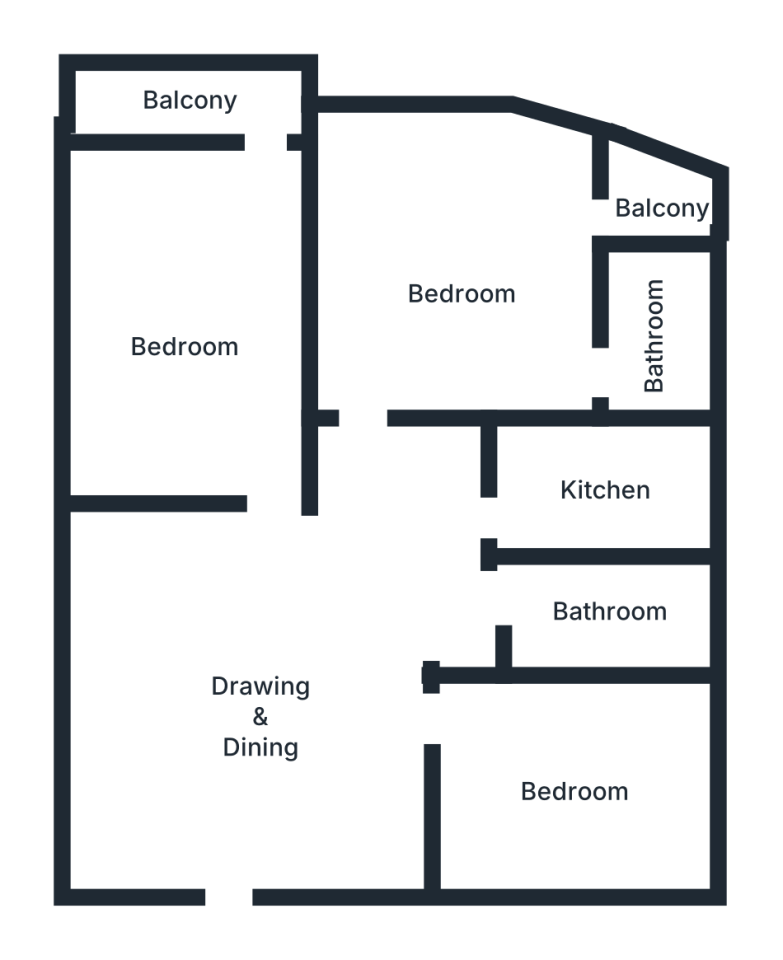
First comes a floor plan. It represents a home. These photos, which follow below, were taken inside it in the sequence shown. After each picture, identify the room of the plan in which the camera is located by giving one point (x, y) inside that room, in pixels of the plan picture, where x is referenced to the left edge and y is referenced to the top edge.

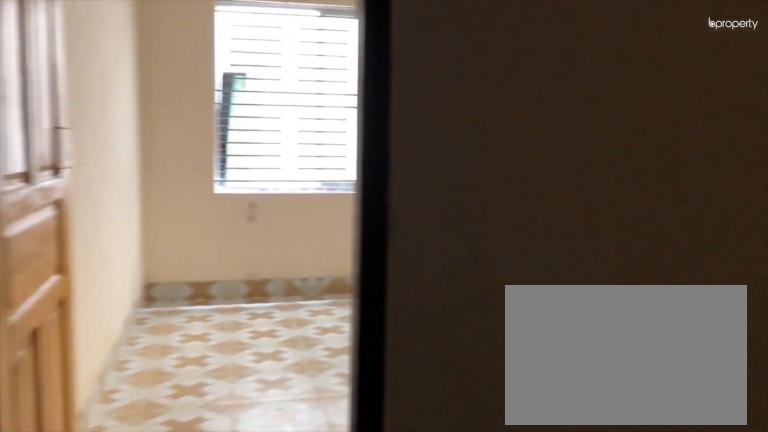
(272, 704)
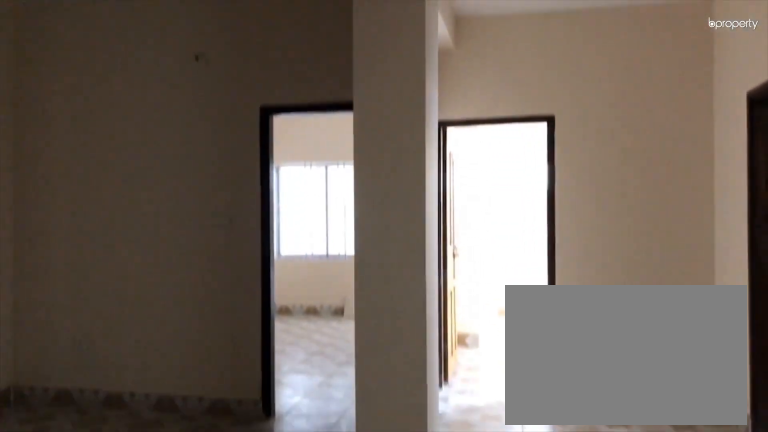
(272, 704)
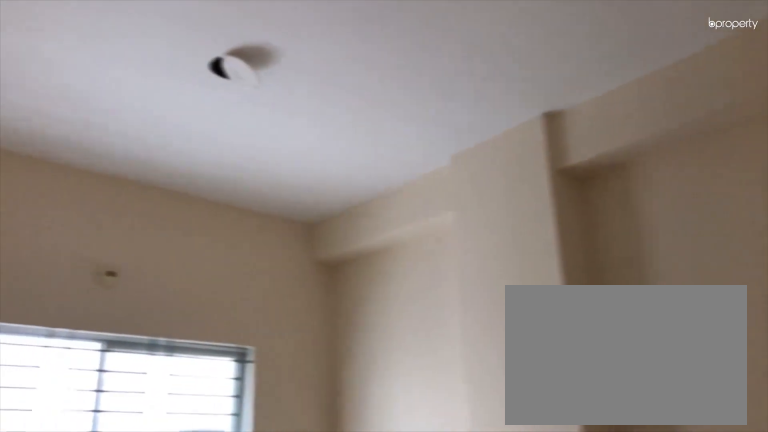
(578, 791)
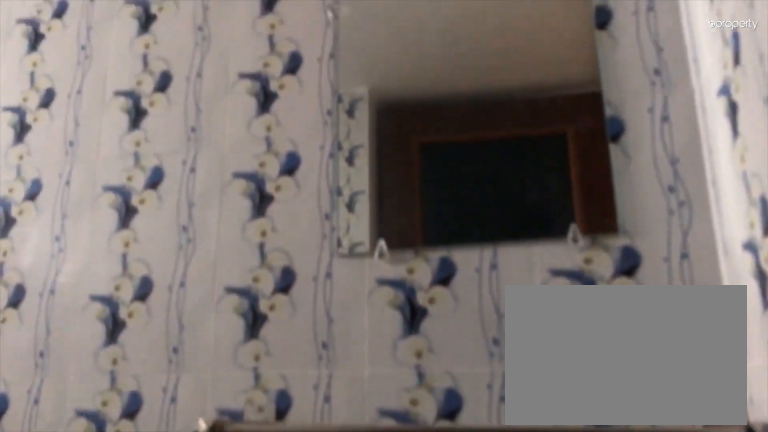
(607, 616)
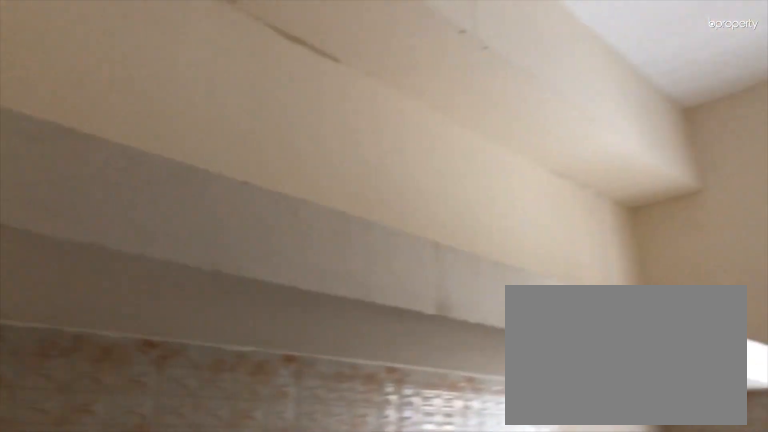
(606, 492)
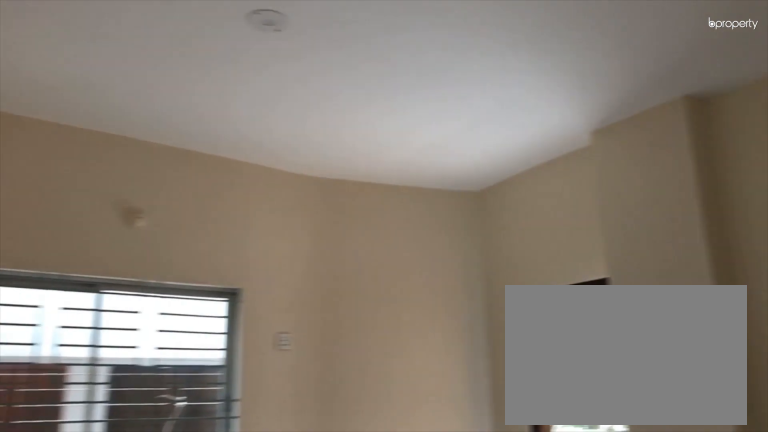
(471, 290)
